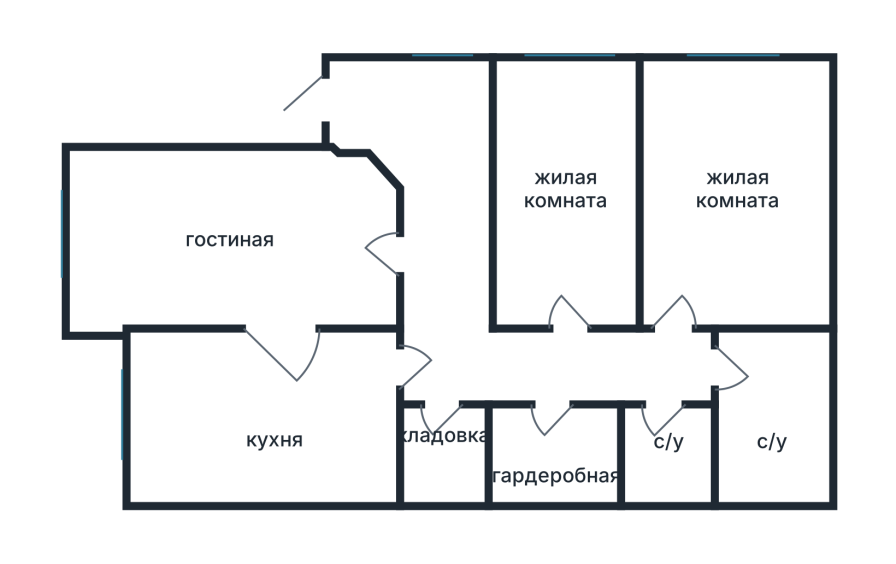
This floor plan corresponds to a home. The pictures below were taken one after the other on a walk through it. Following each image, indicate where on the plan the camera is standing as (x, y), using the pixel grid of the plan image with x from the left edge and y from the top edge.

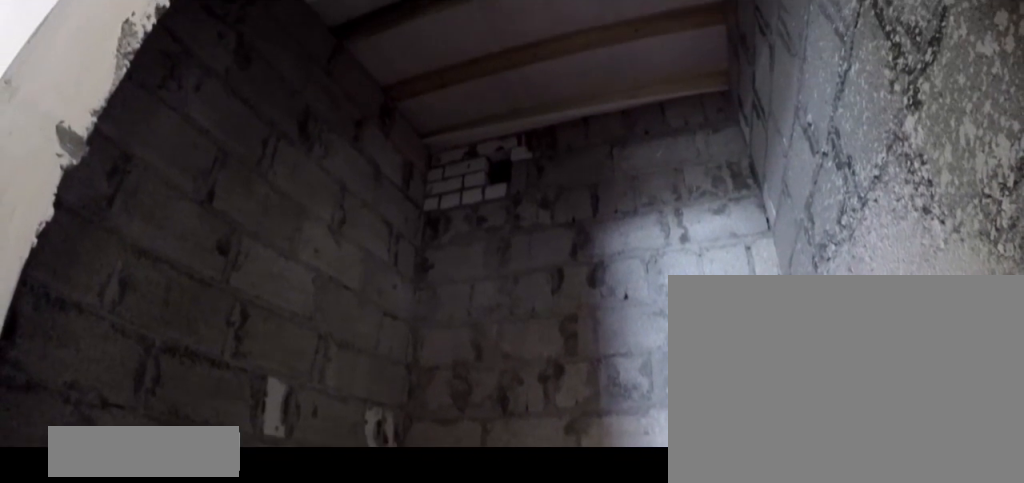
(664, 394)
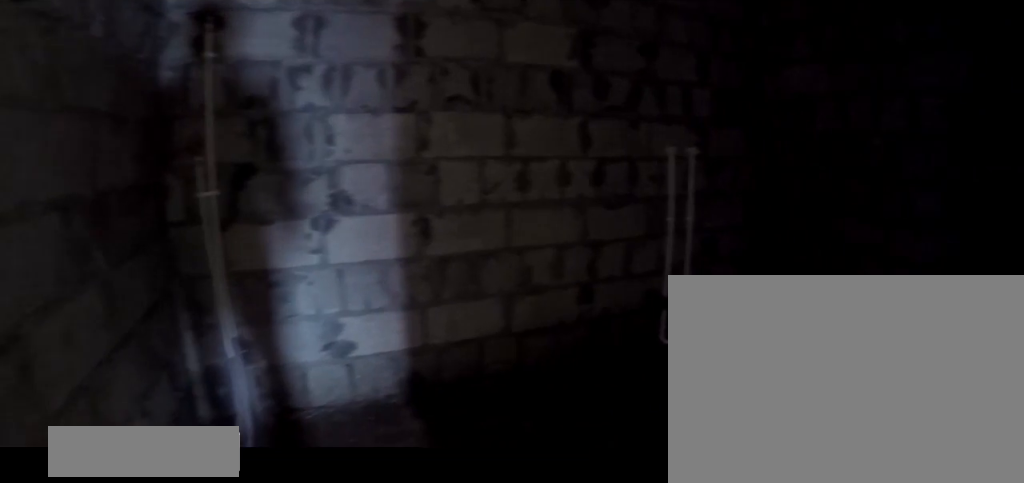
(771, 441)
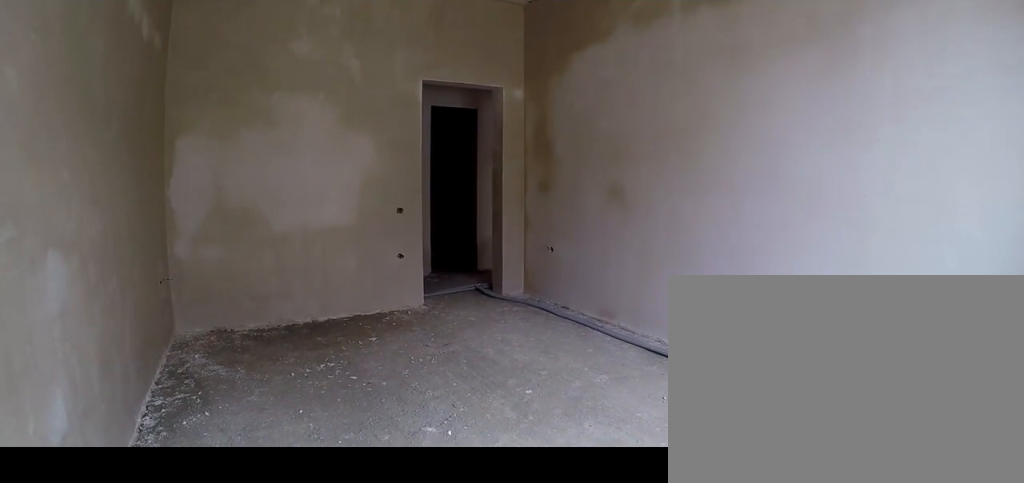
(802, 95)
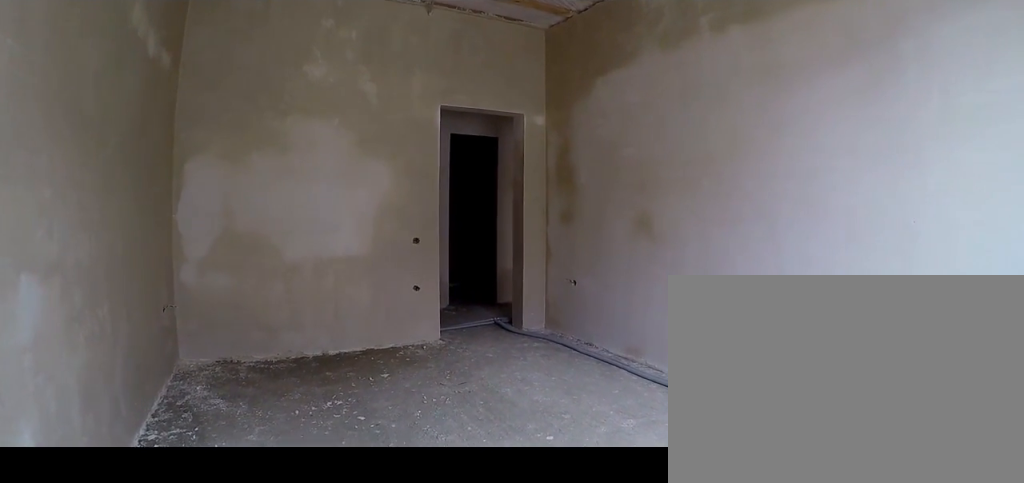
(793, 112)
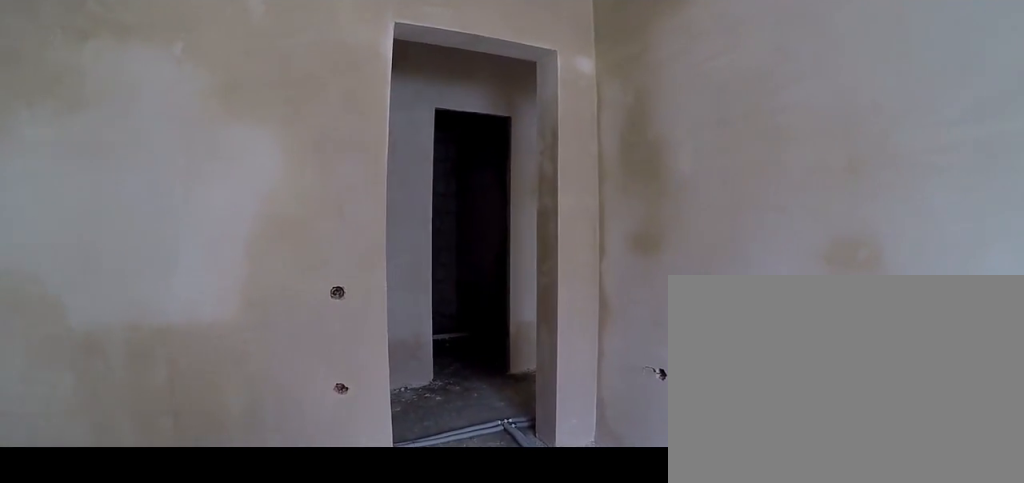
(724, 232)
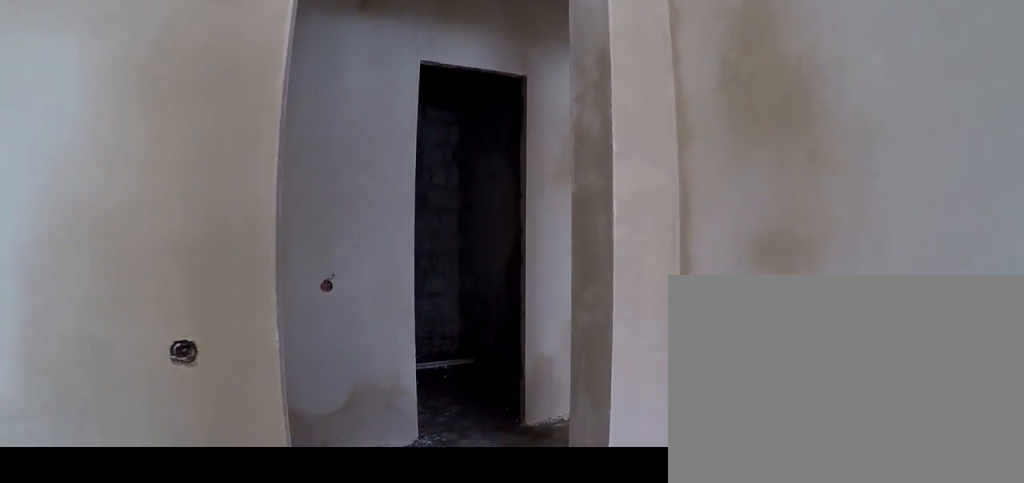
(695, 283)
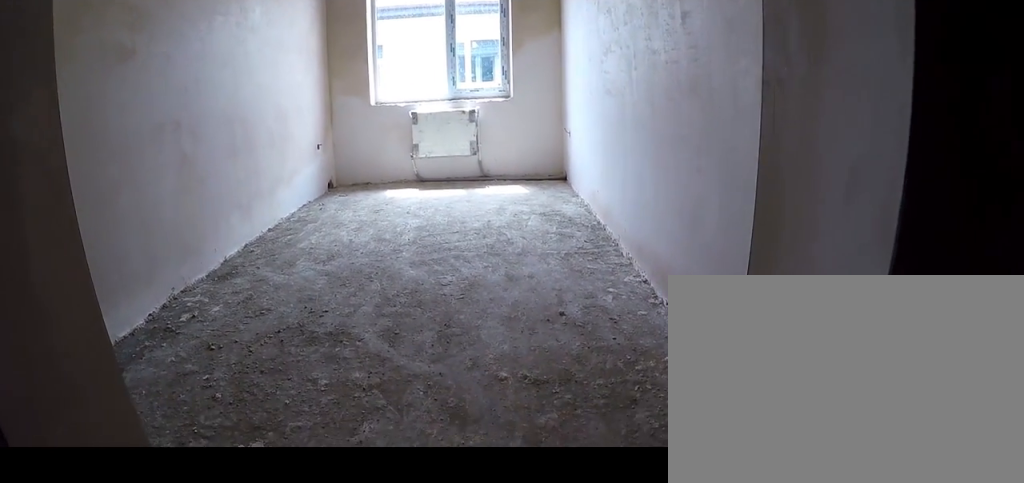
(572, 334)
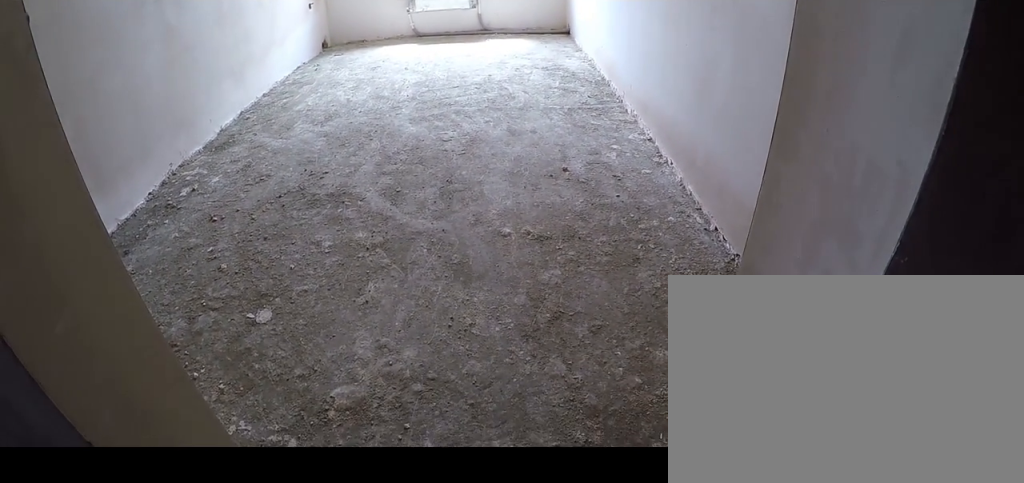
(572, 334)
